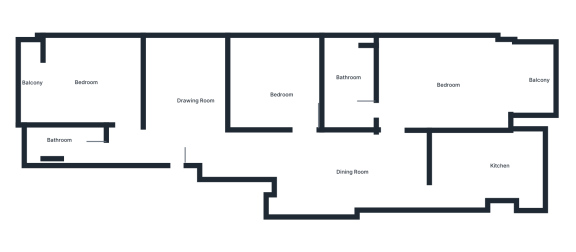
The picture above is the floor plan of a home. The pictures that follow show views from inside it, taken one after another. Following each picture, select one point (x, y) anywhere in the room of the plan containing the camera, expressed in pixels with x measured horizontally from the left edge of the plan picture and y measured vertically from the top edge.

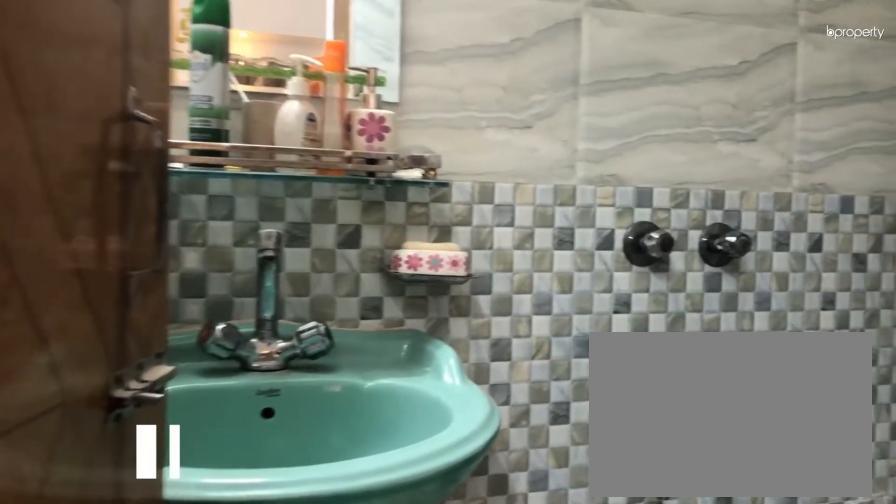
(352, 99)
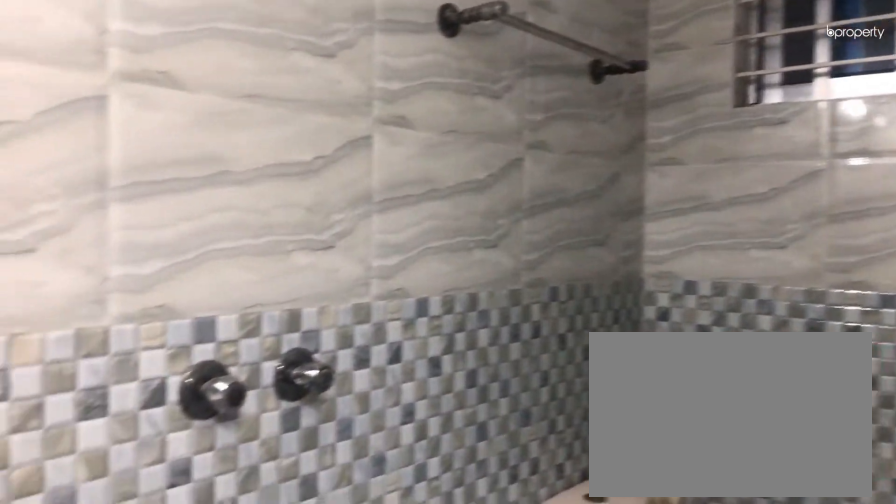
(352, 99)
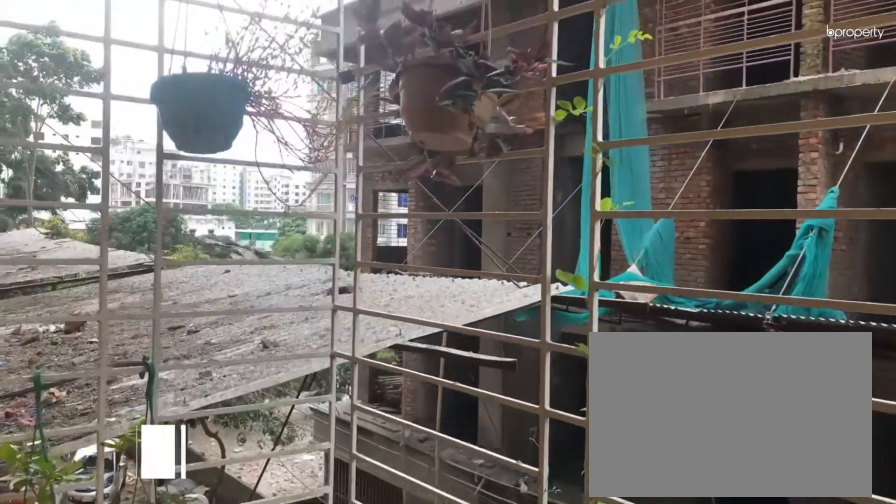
(531, 80)
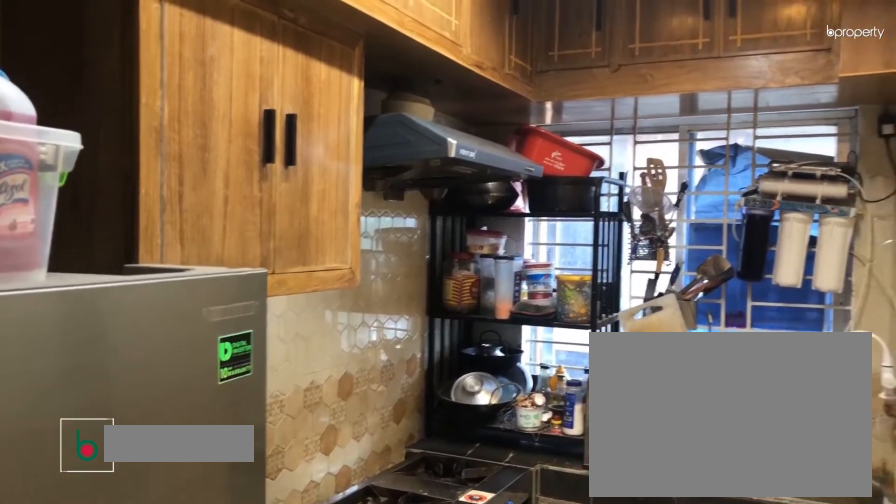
(485, 169)
